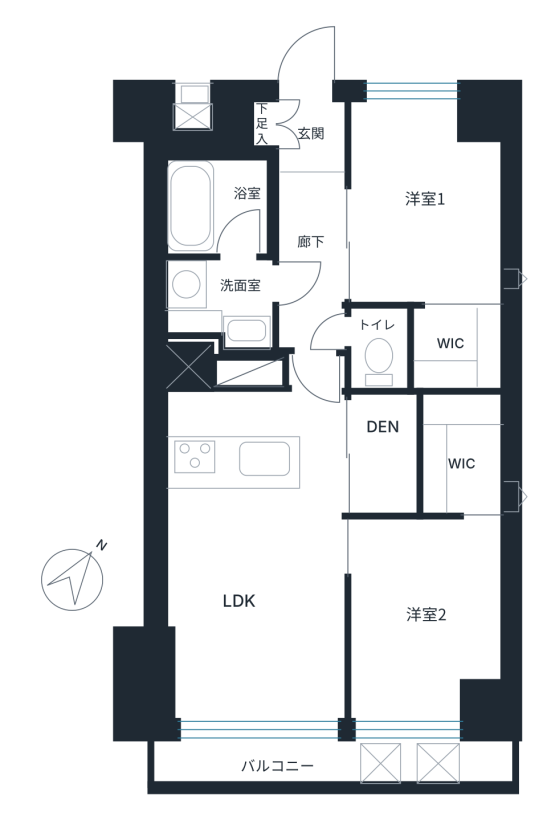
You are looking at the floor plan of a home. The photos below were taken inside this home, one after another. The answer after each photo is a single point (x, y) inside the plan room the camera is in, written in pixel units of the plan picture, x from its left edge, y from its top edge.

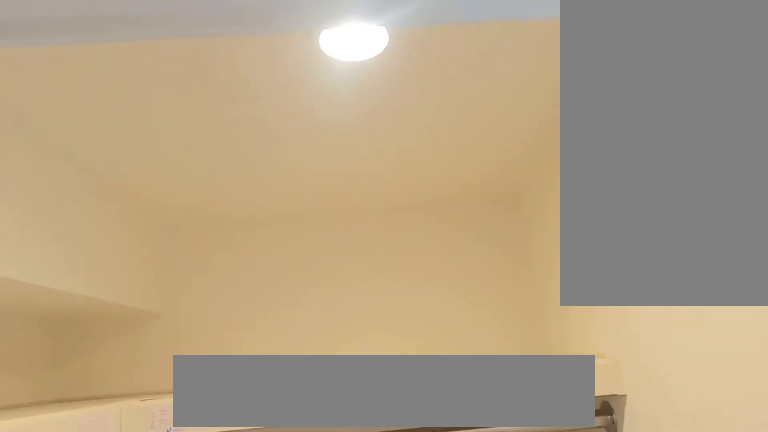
(430, 208)
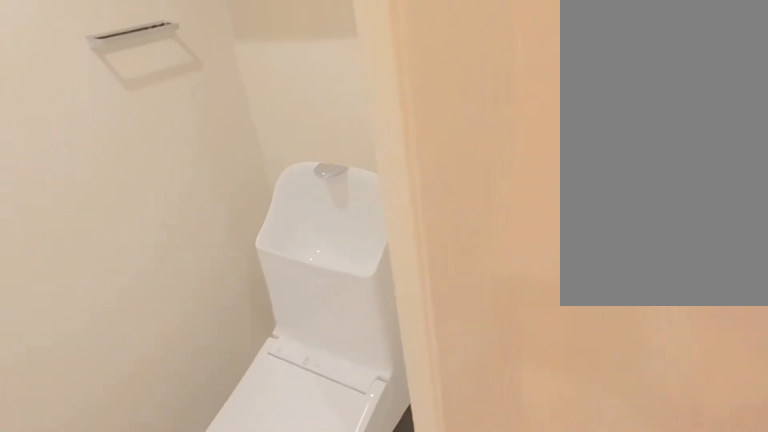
(384, 350)
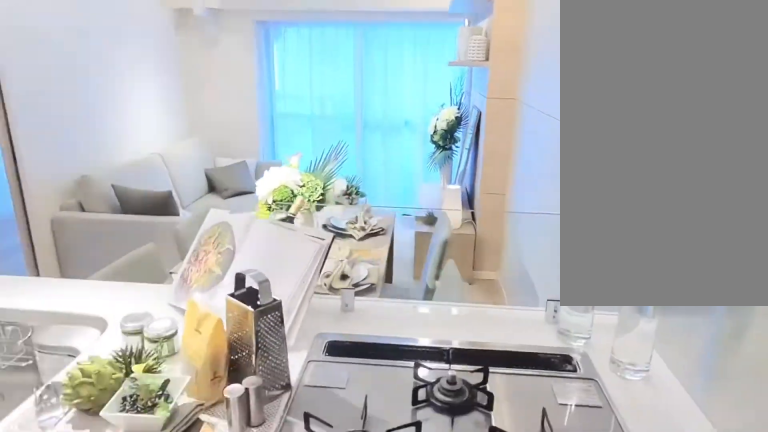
(235, 422)
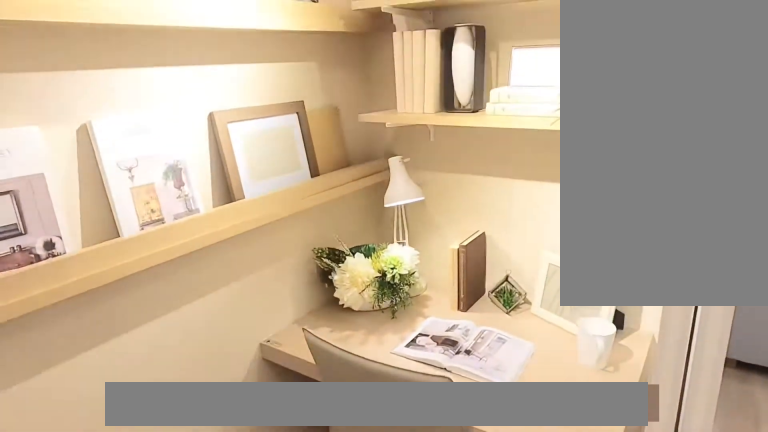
(374, 444)
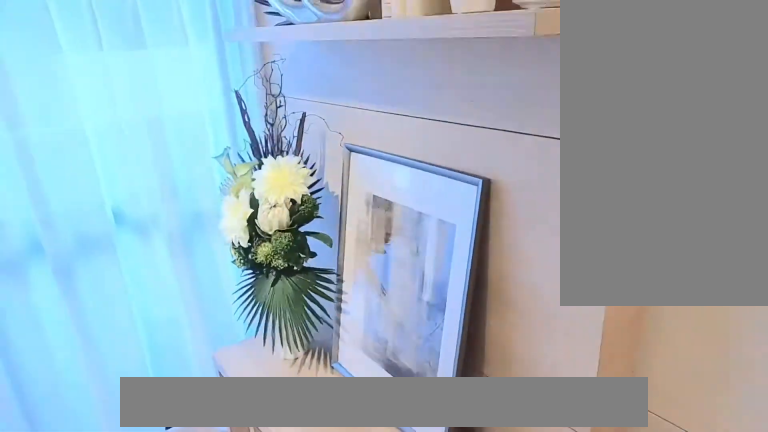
(246, 615)
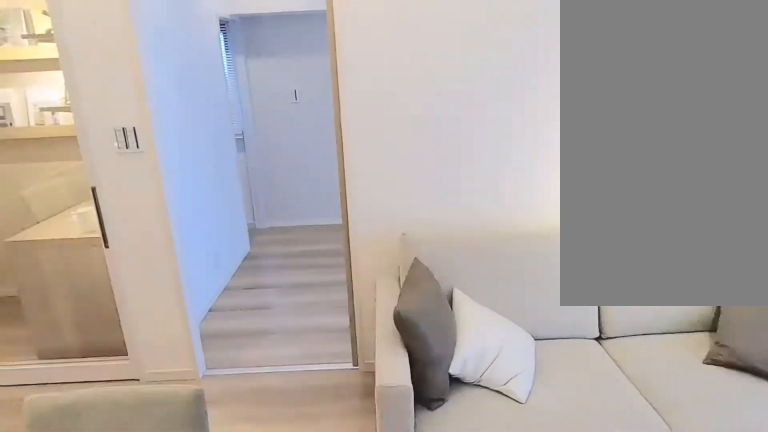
(246, 615)
